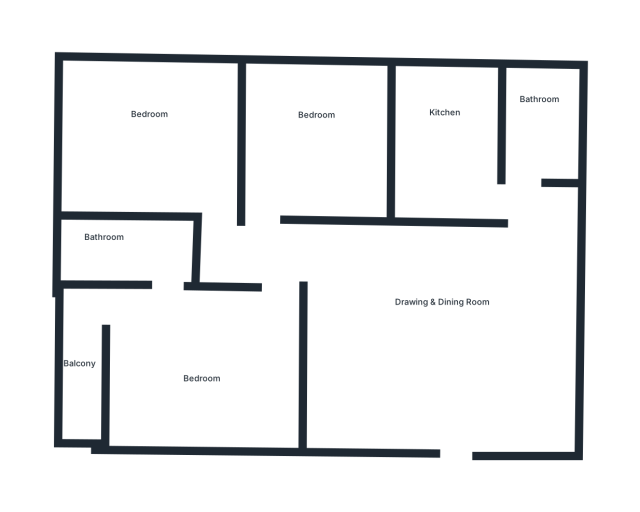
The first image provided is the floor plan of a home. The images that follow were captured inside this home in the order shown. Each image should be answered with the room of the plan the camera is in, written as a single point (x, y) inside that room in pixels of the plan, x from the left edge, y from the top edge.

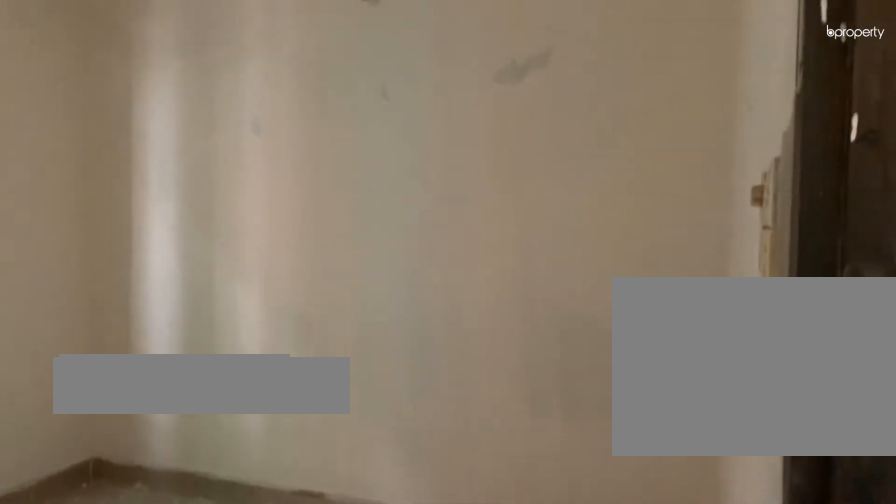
(319, 142)
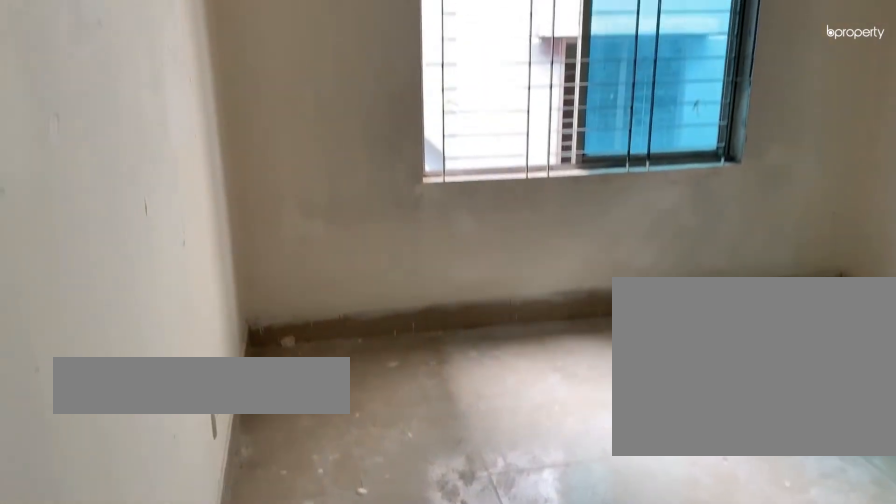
(147, 140)
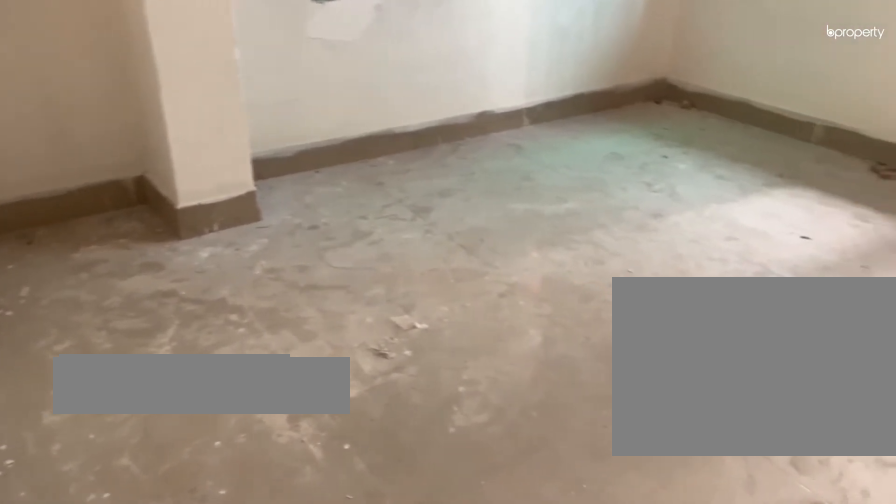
(205, 371)
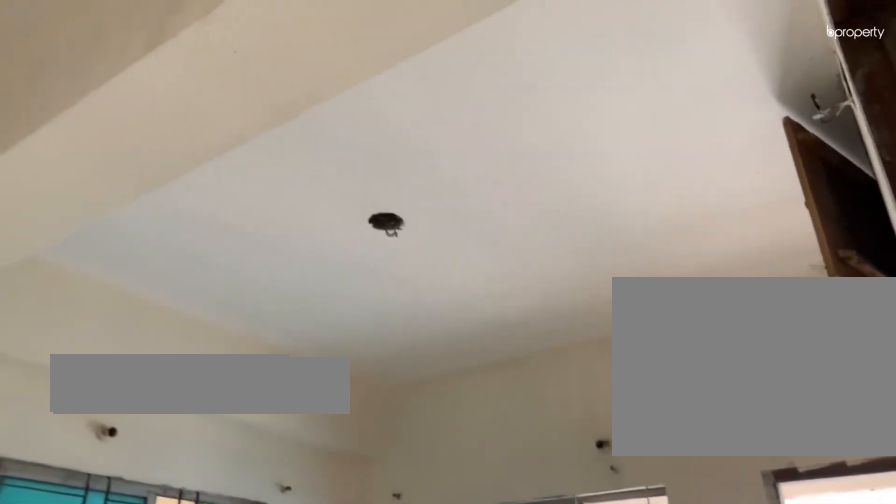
(205, 371)
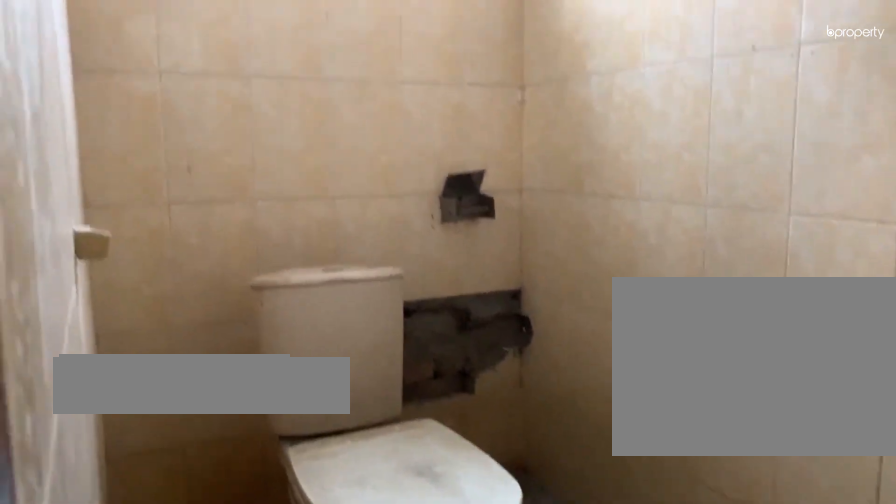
(124, 250)
